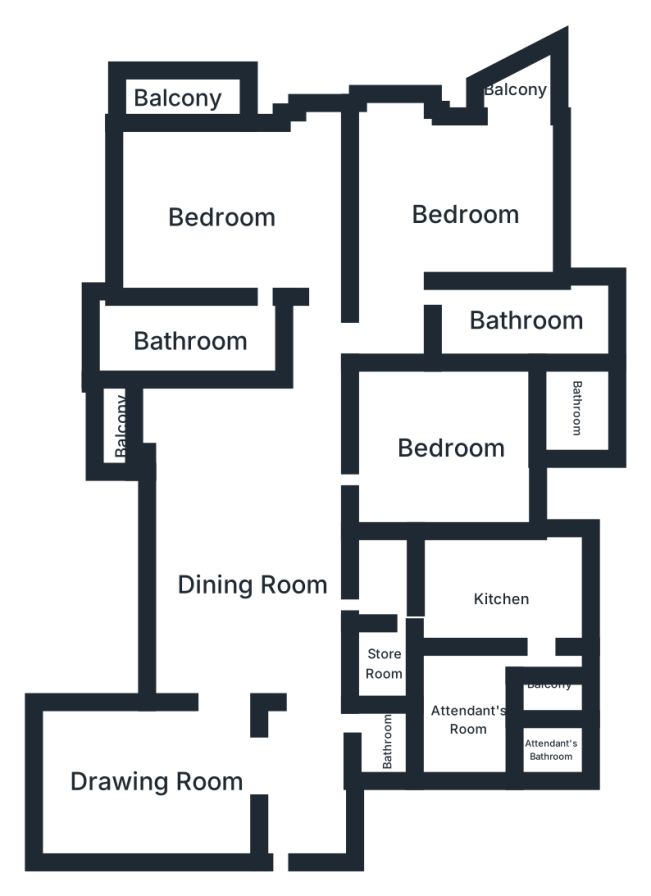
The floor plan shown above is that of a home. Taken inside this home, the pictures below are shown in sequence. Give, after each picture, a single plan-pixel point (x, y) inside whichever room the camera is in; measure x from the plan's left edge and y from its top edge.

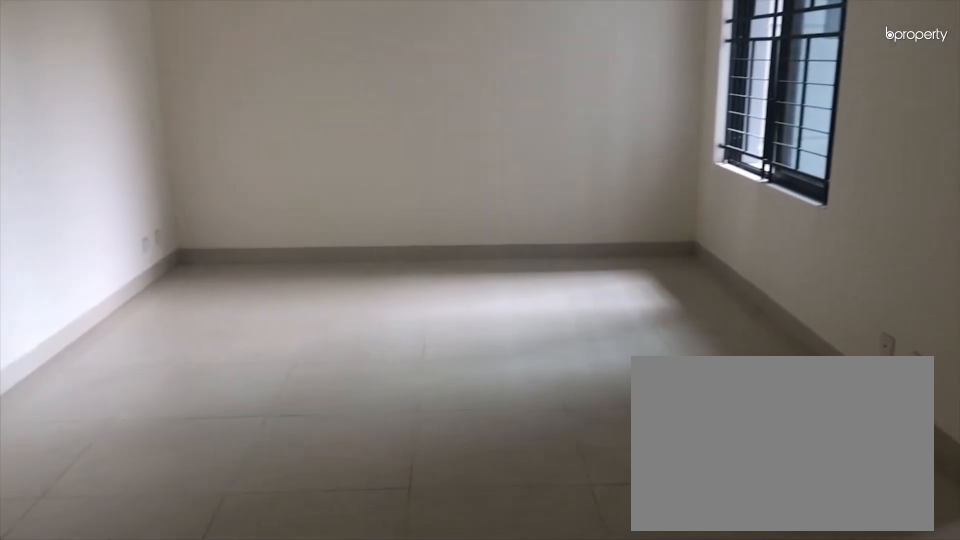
(164, 778)
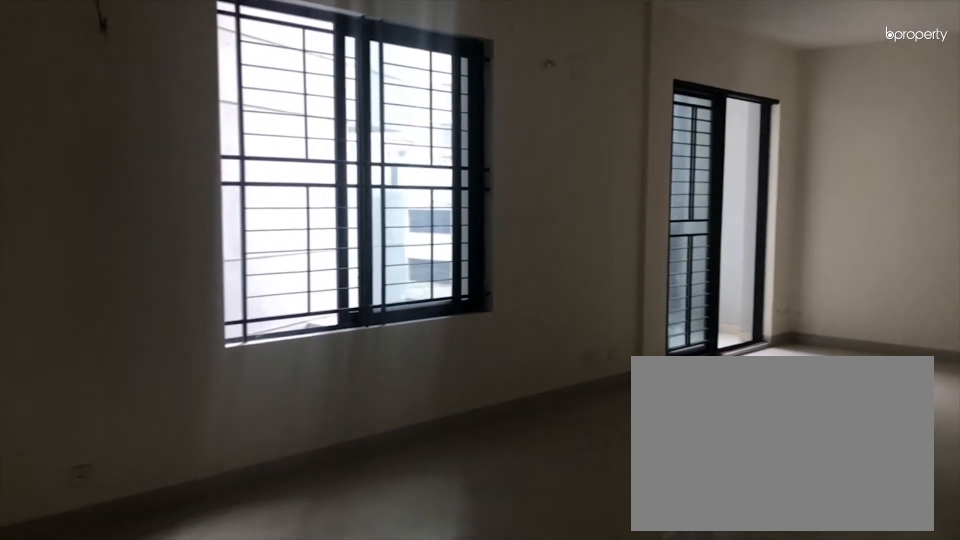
(255, 588)
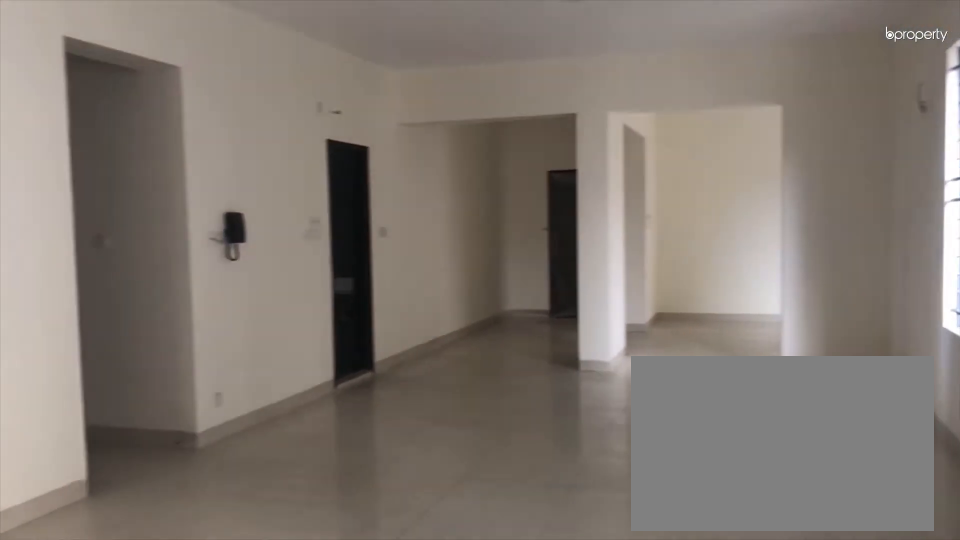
(255, 589)
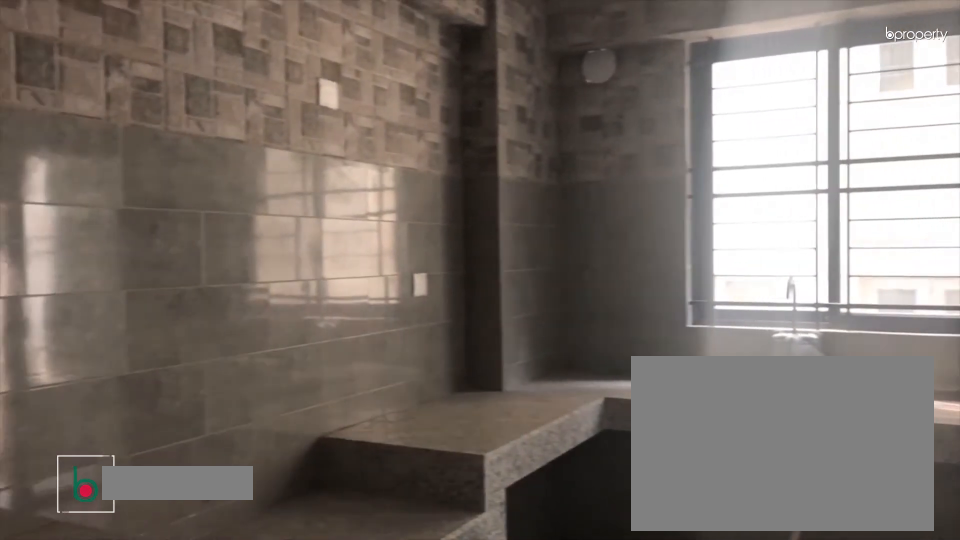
(508, 602)
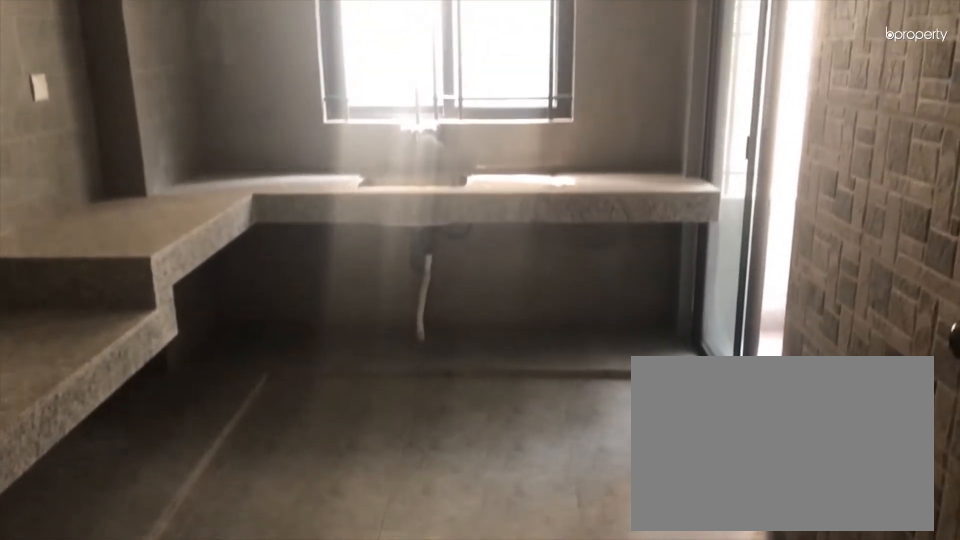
(508, 602)
